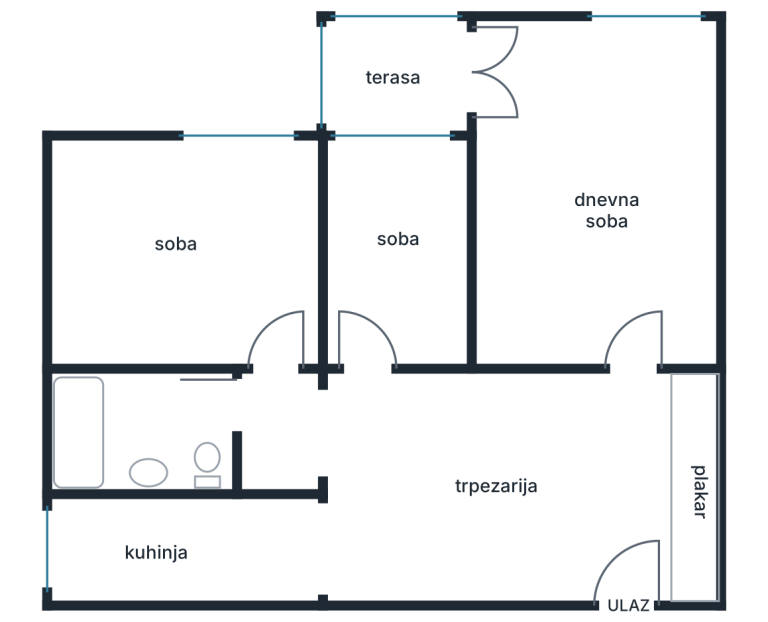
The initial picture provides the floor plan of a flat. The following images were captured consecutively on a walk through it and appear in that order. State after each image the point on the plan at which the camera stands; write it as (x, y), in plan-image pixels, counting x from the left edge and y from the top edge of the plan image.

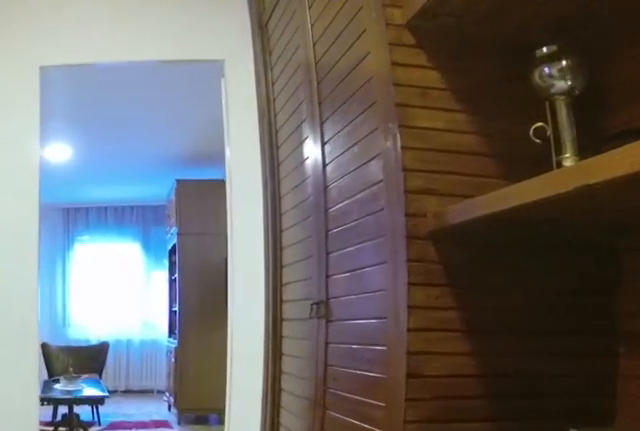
(623, 541)
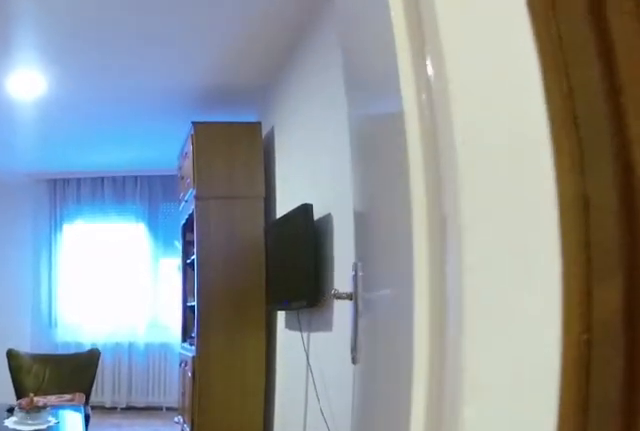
(624, 433)
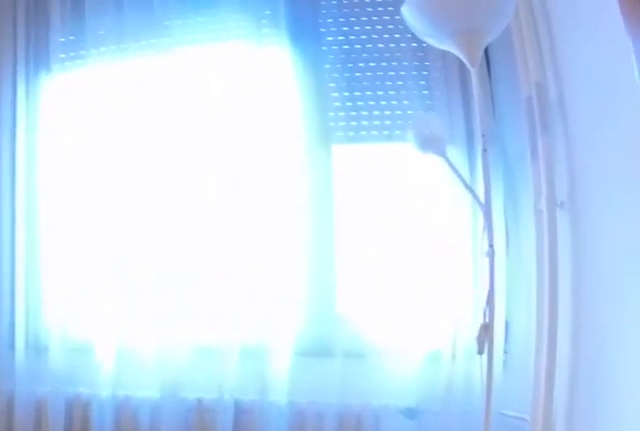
(626, 163)
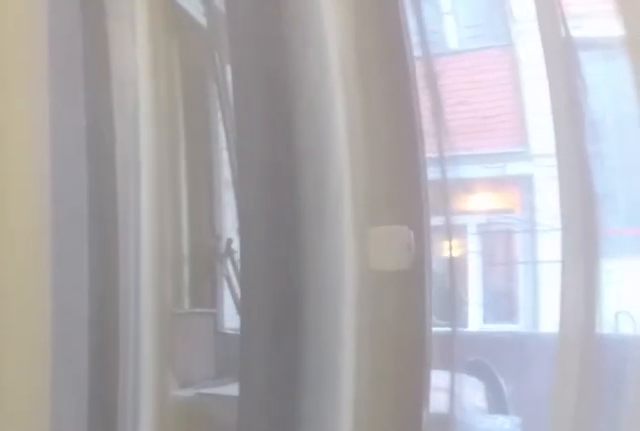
(539, 59)
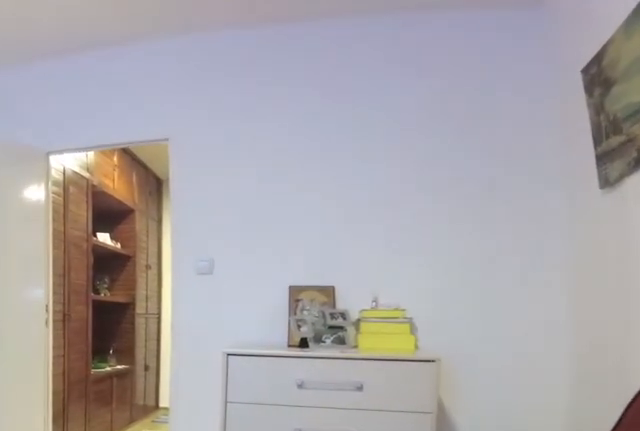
(530, 131)
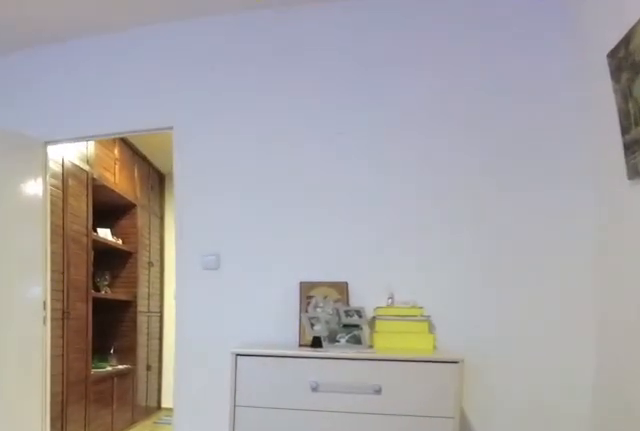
(535, 141)
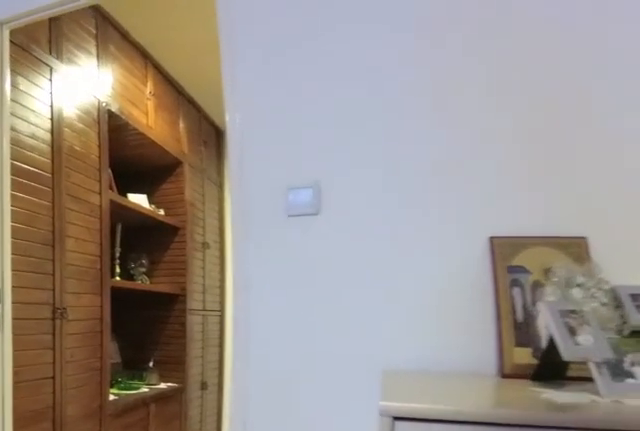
(579, 222)
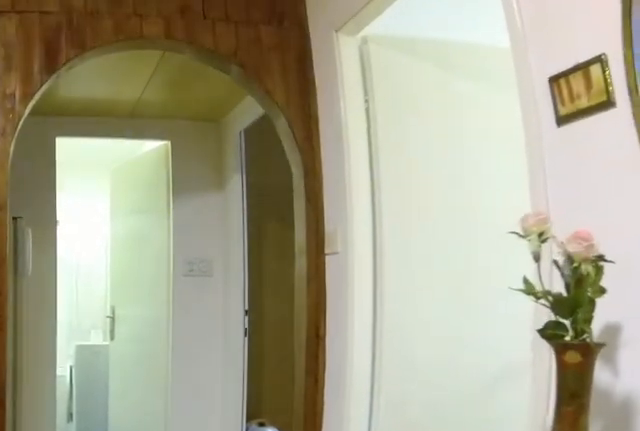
(506, 398)
